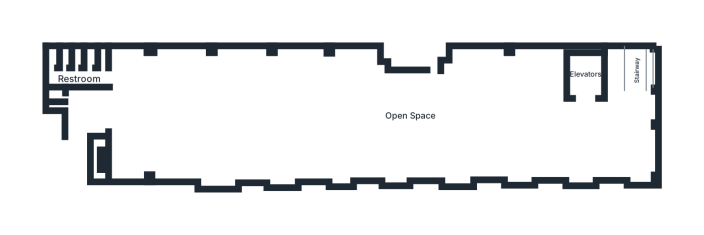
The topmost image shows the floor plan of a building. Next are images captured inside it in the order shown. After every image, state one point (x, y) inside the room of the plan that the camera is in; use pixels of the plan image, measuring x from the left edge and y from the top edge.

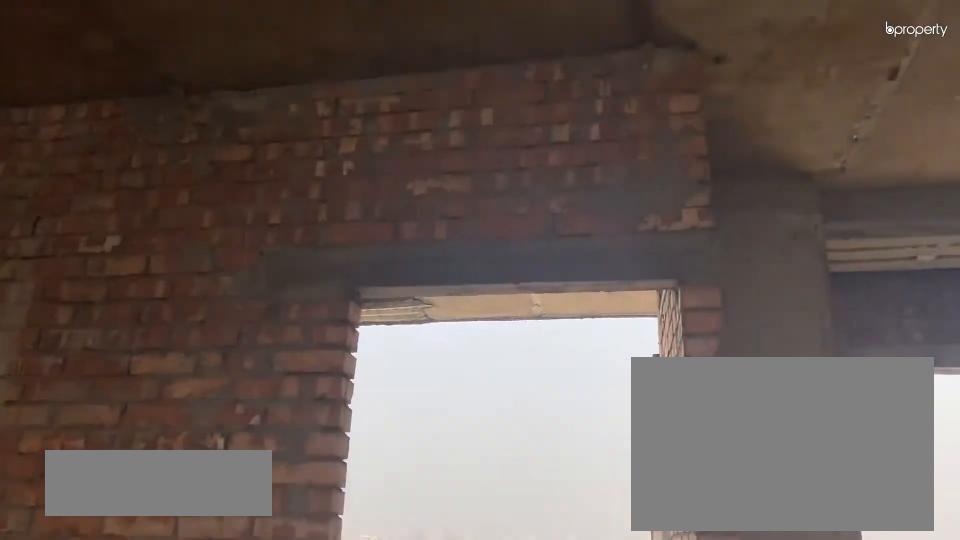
(437, 85)
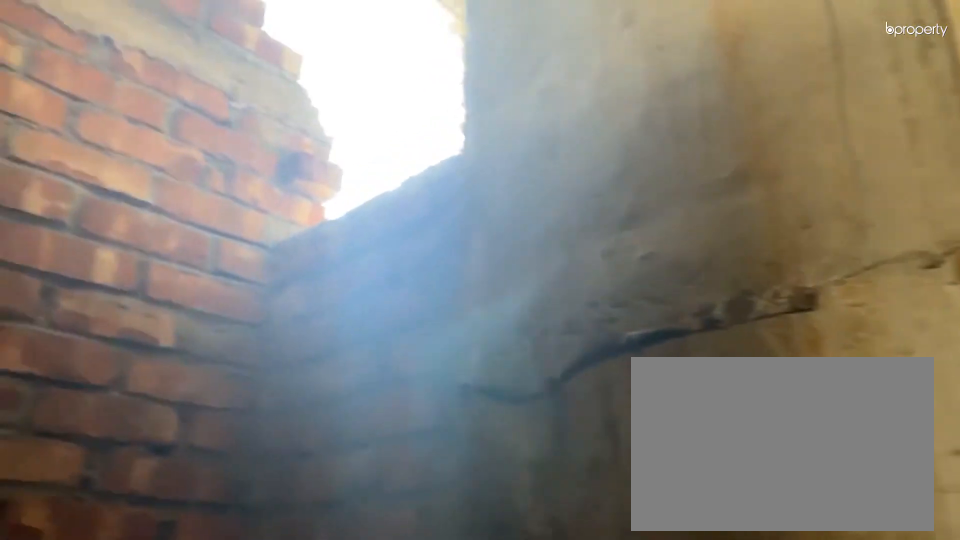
(103, 59)
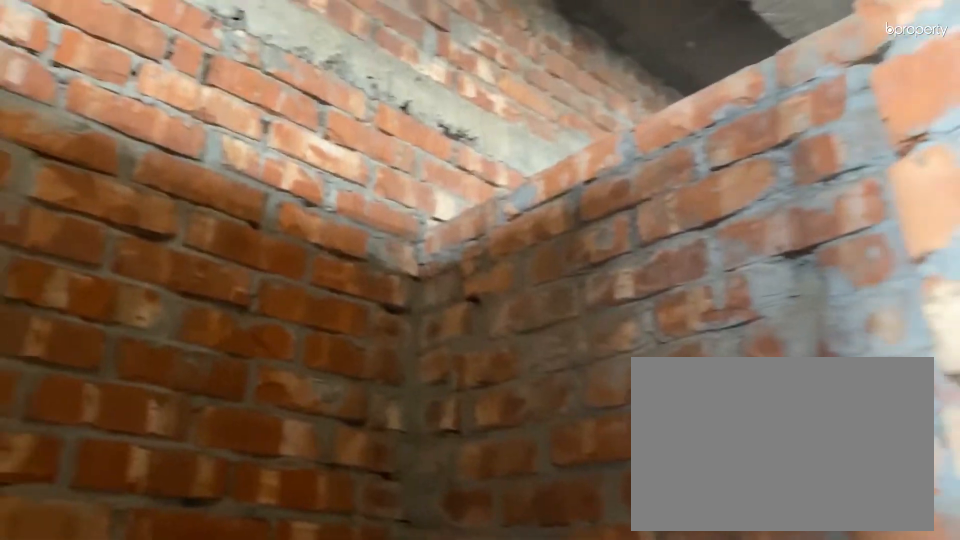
(77, 62)
